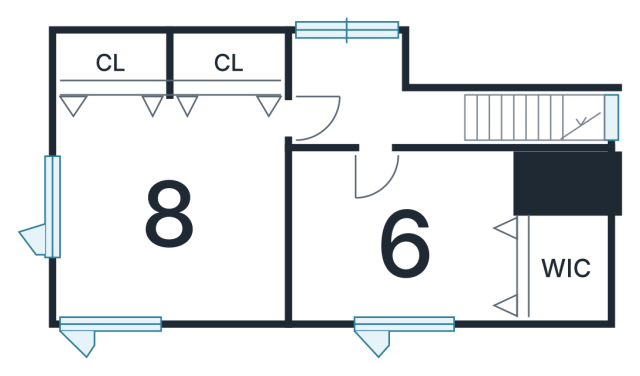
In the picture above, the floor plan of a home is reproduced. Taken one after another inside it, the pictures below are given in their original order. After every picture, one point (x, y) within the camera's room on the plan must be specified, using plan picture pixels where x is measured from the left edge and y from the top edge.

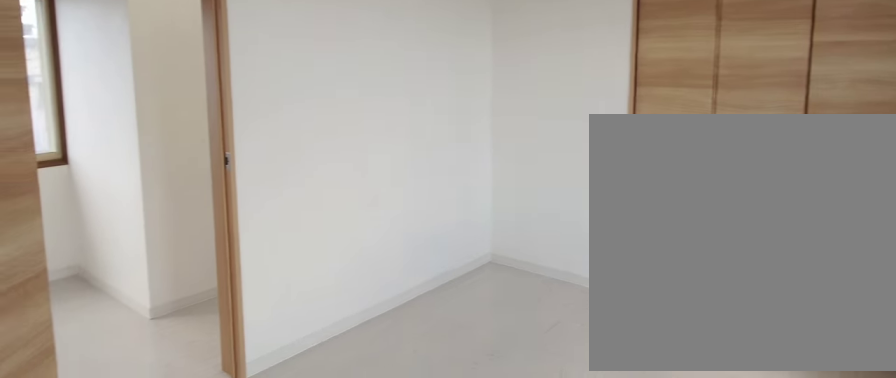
(396, 258)
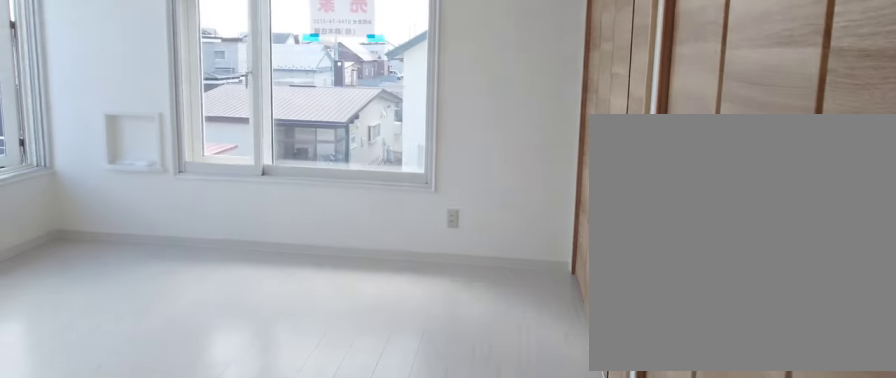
(172, 233)
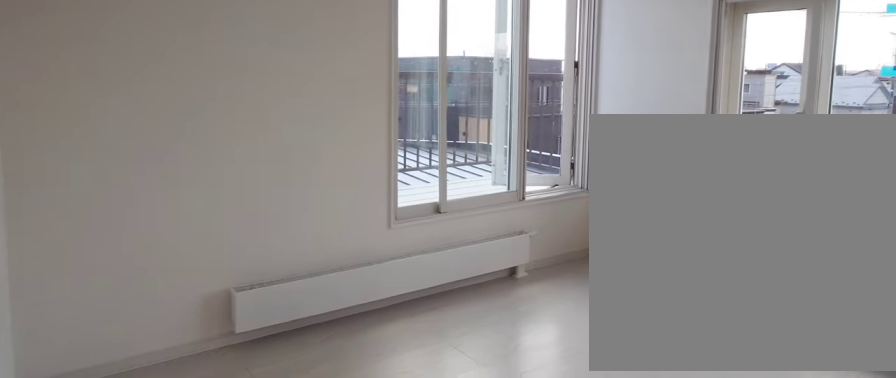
(172, 233)
